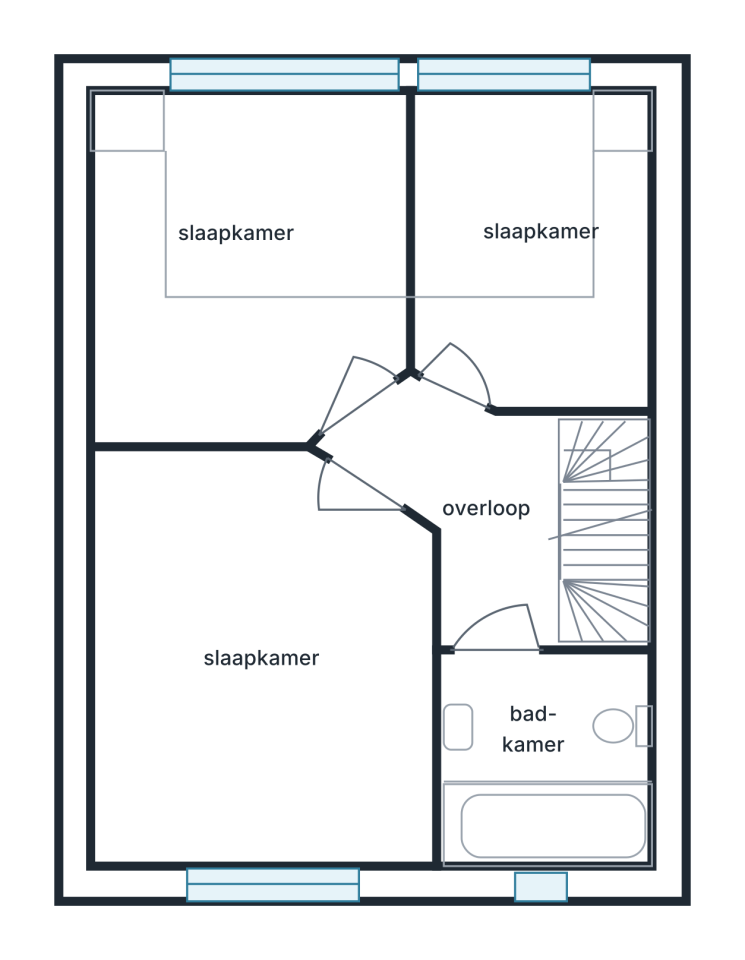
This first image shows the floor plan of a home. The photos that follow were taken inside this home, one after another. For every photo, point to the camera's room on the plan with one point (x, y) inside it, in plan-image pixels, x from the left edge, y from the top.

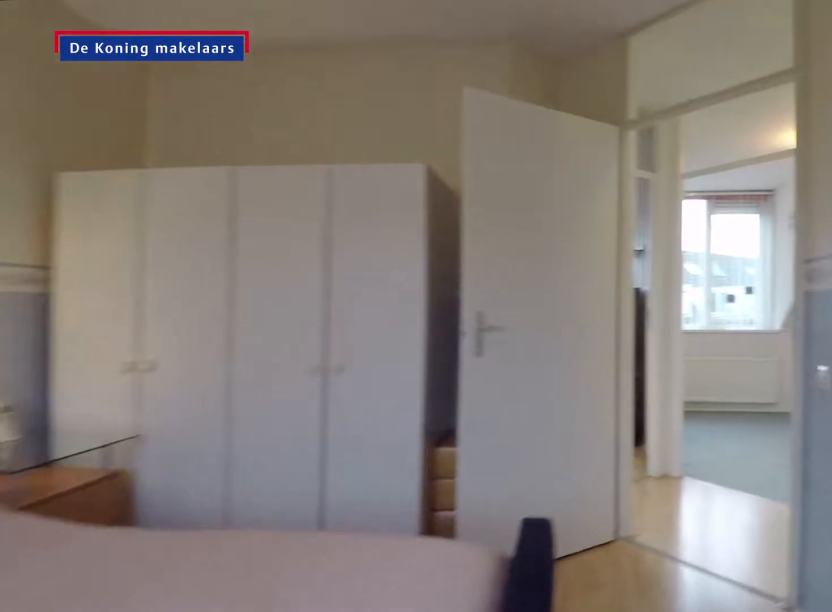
(258, 668)
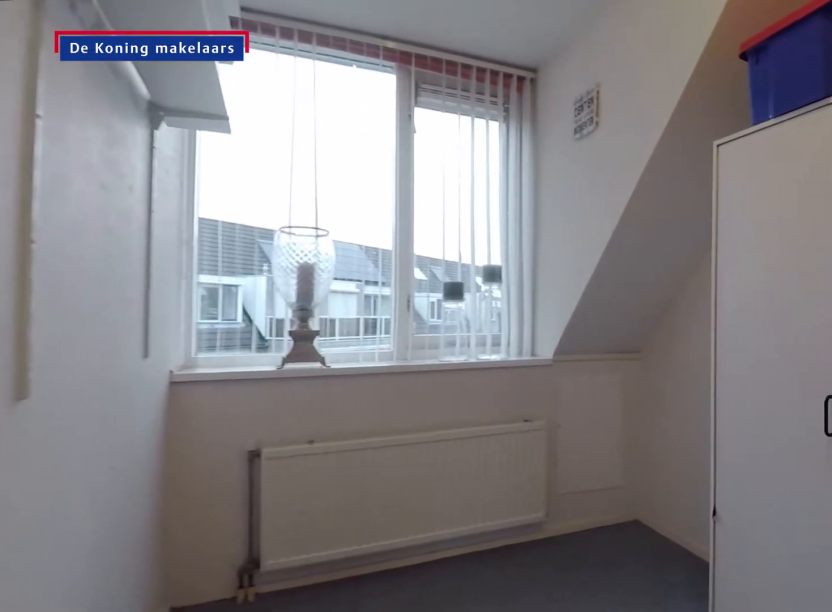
(533, 254)
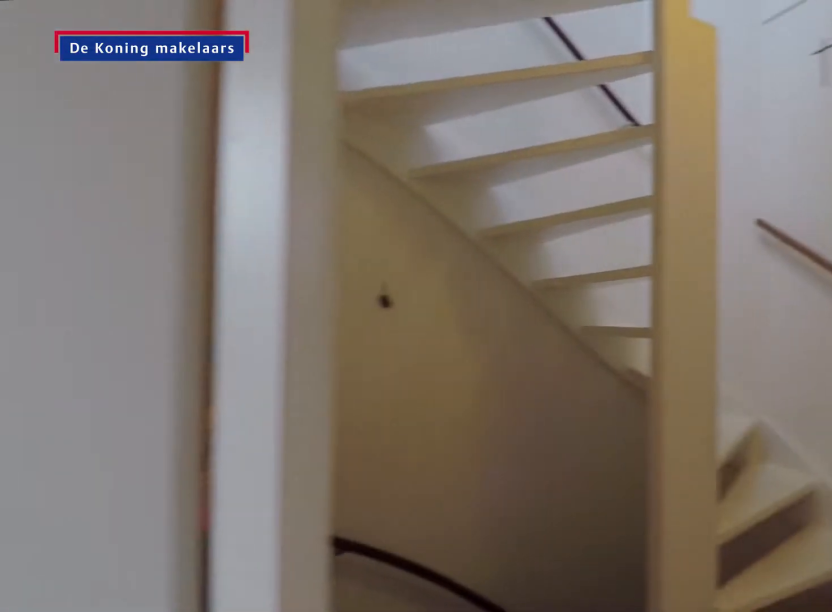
(472, 506)
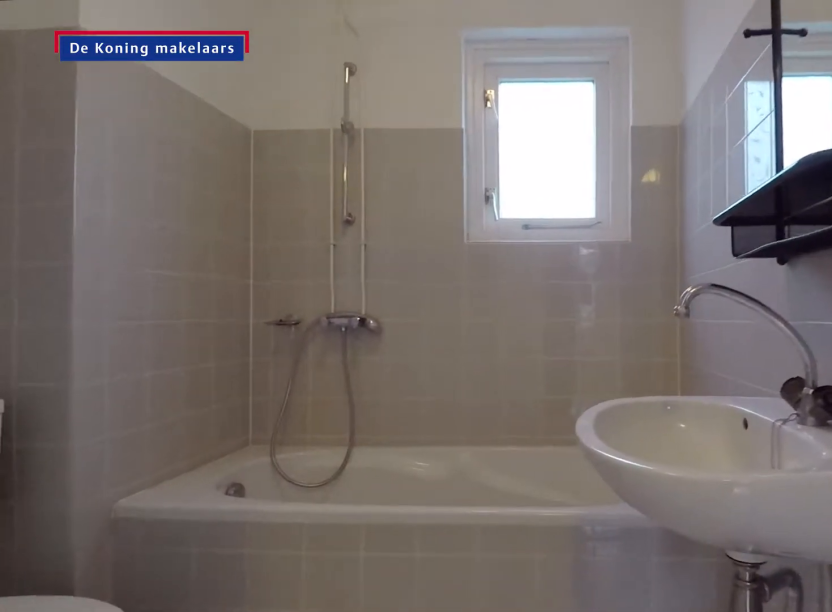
(549, 763)
